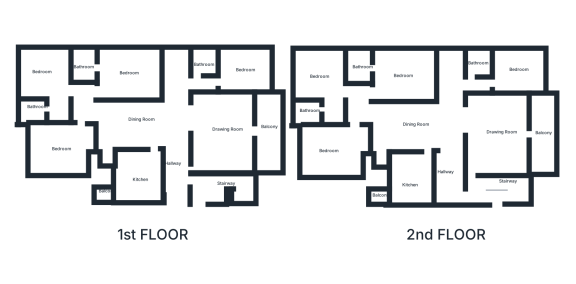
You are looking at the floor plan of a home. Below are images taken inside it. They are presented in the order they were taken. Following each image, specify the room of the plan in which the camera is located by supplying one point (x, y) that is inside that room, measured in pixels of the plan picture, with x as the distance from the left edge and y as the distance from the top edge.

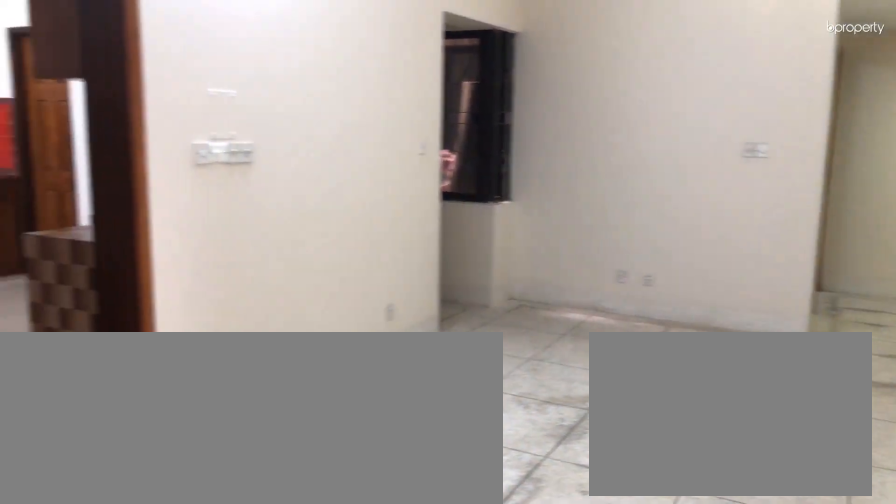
(158, 127)
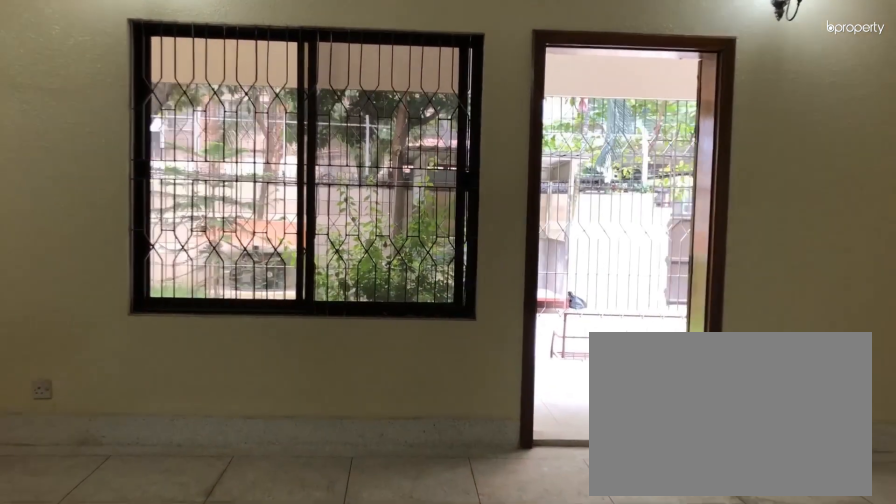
(229, 136)
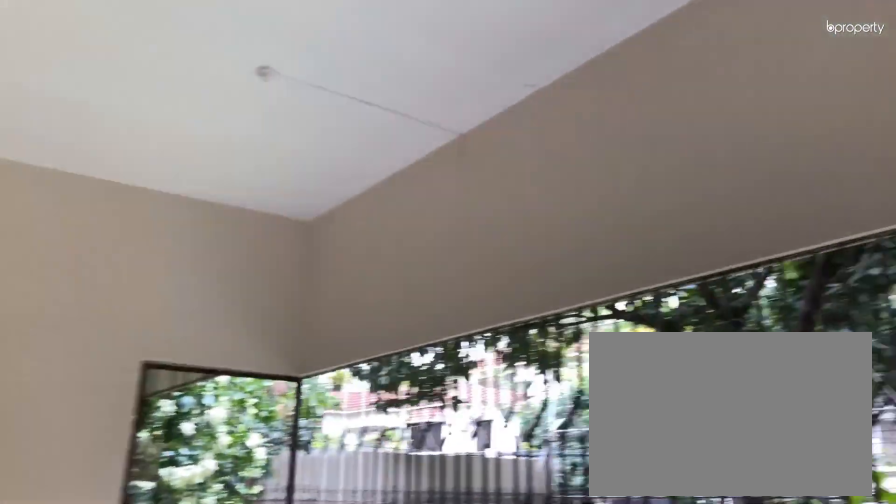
(270, 131)
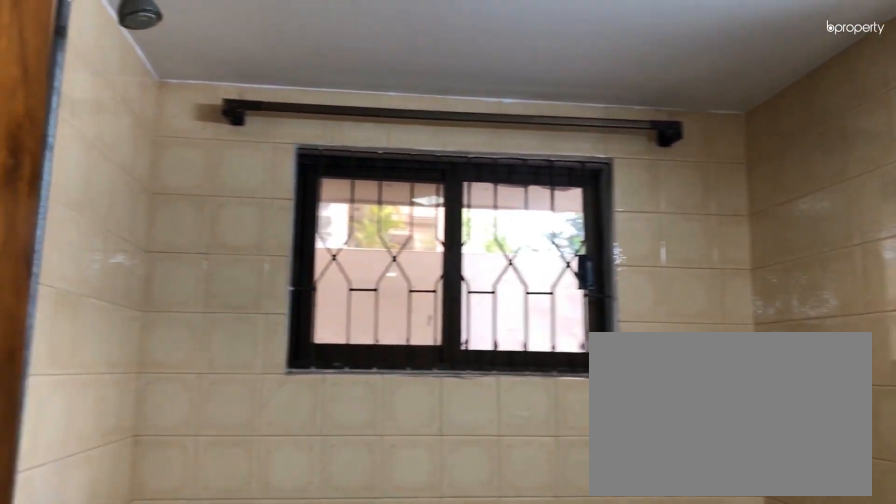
(204, 59)
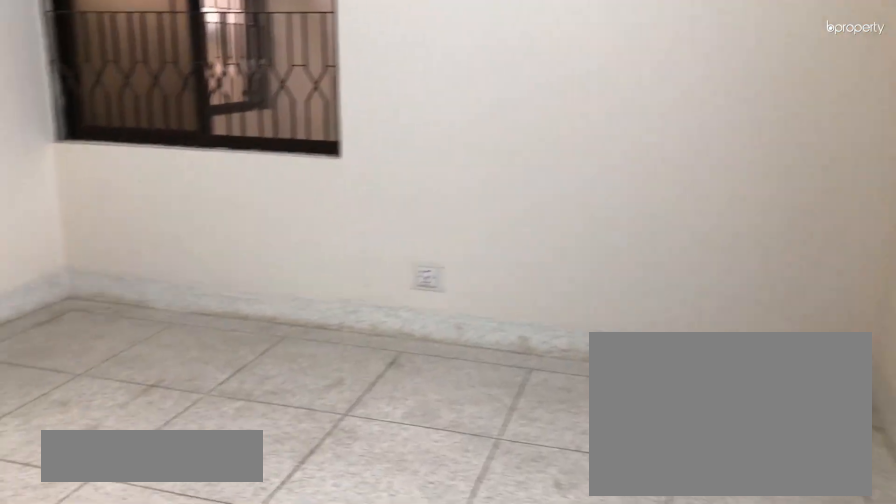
(124, 68)
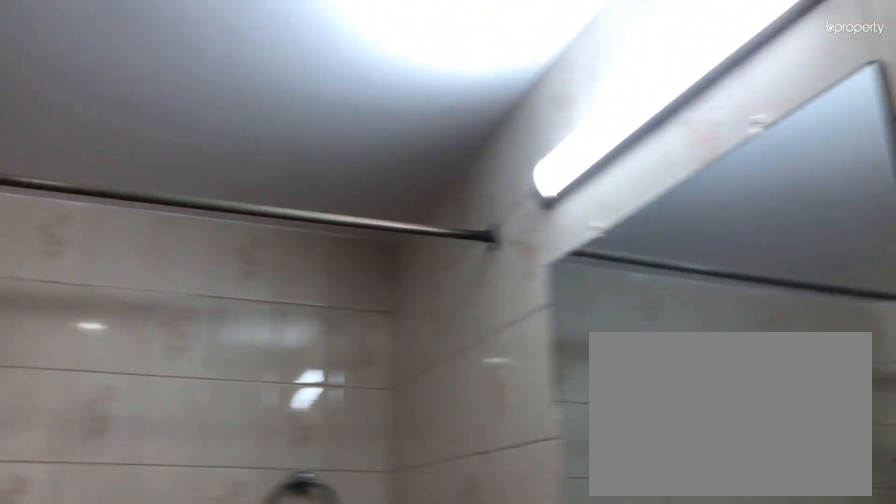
(86, 64)
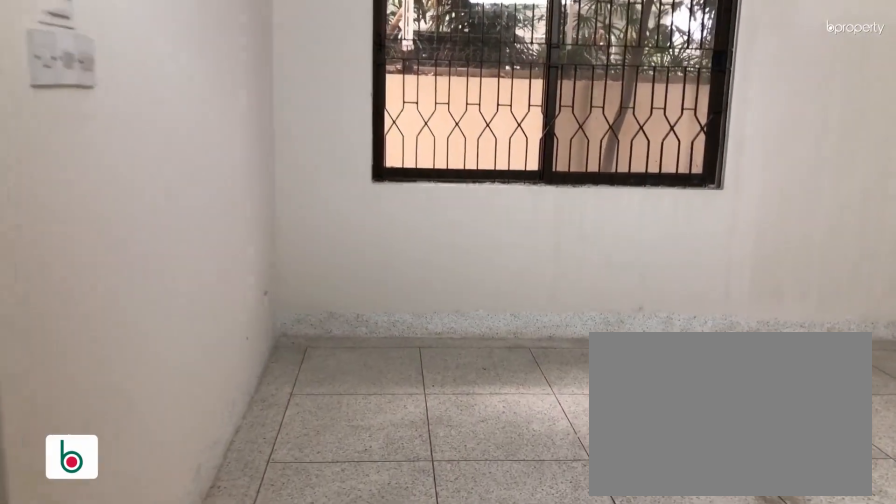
(51, 76)
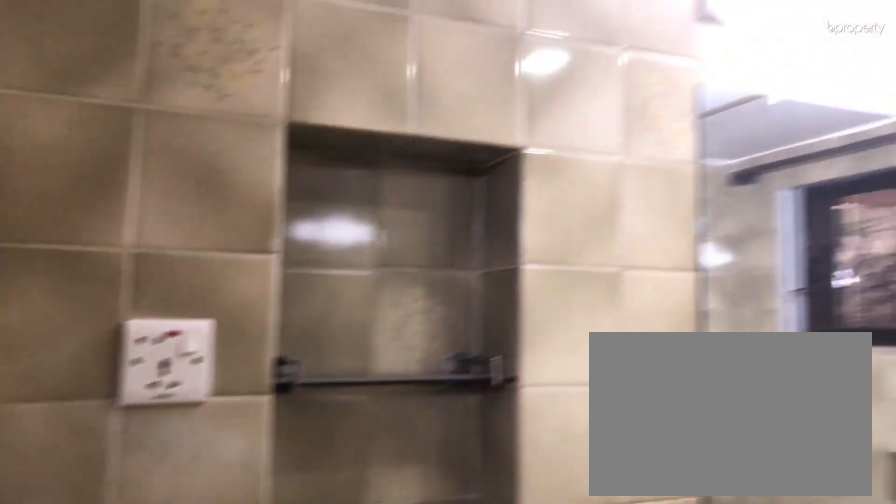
(33, 111)
